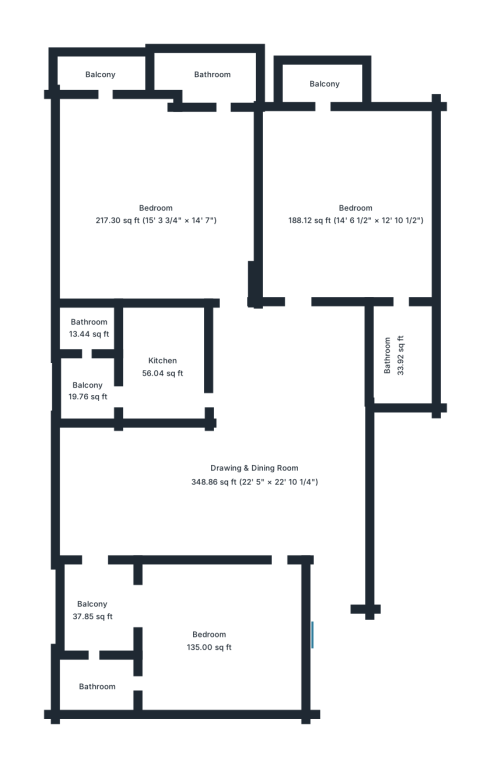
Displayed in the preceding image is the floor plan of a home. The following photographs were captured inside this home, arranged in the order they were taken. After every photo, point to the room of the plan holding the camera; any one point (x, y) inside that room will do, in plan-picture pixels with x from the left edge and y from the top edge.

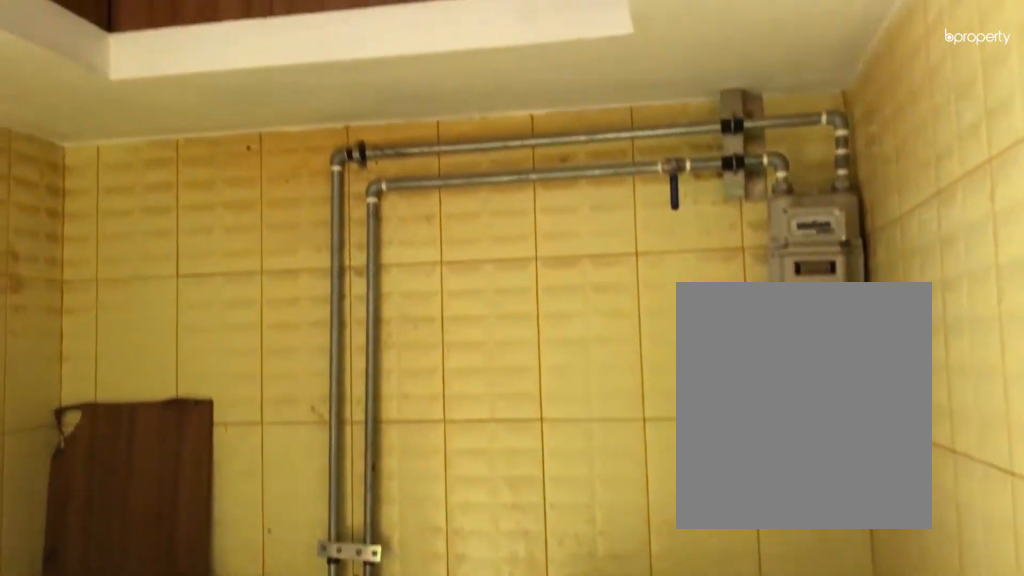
(161, 357)
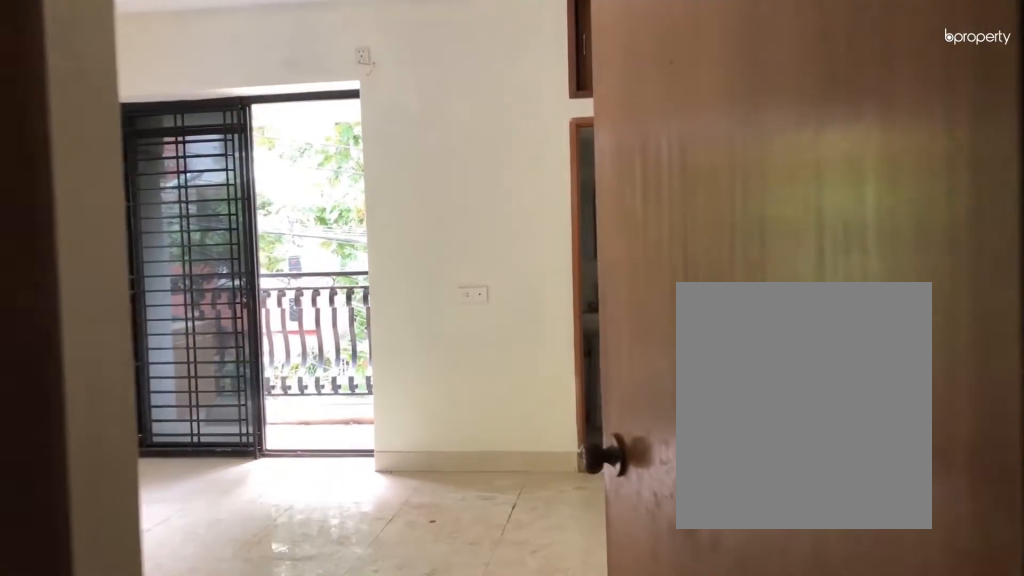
(156, 213)
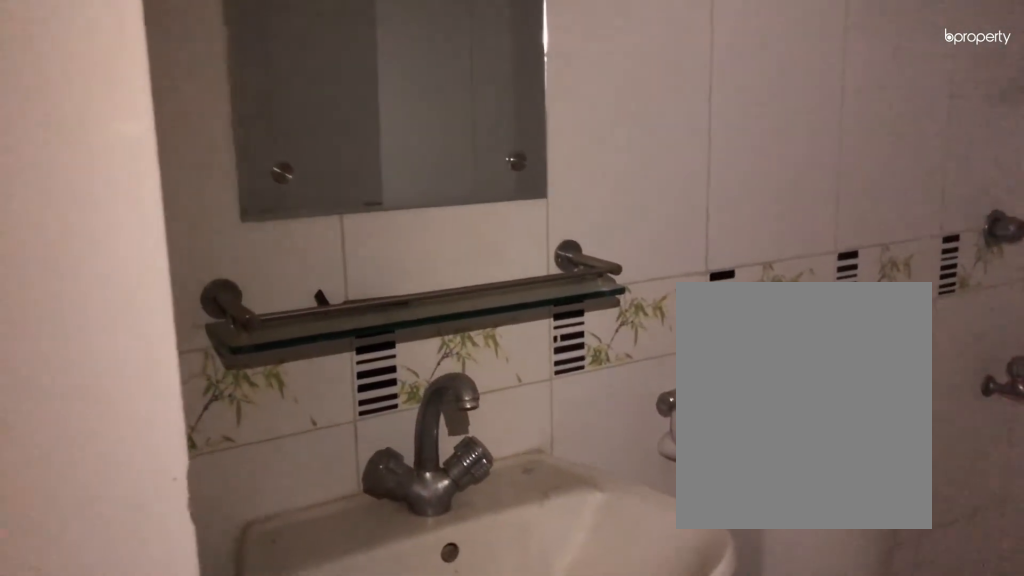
(402, 357)
